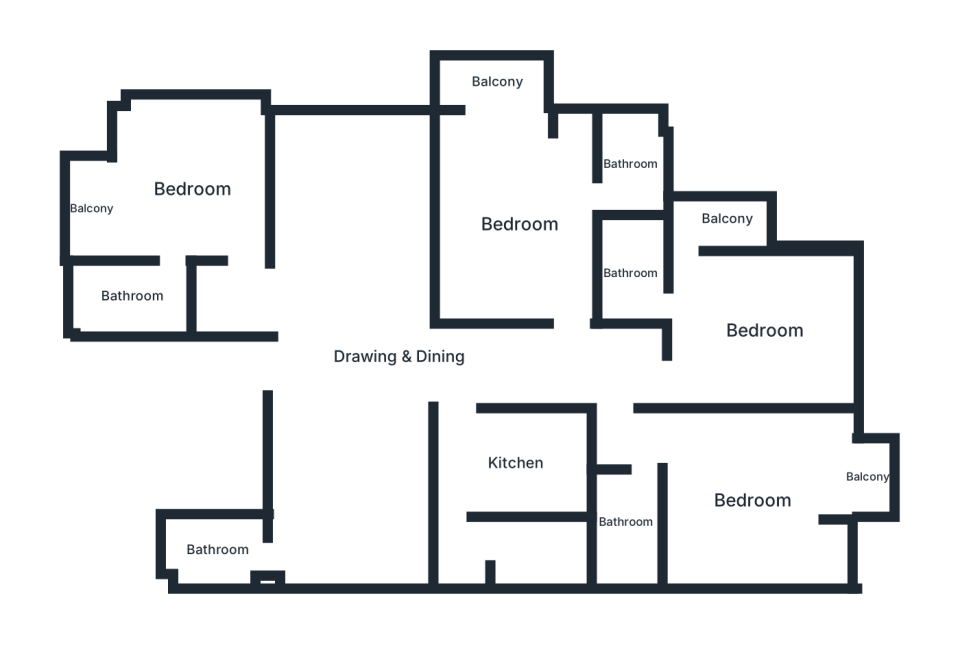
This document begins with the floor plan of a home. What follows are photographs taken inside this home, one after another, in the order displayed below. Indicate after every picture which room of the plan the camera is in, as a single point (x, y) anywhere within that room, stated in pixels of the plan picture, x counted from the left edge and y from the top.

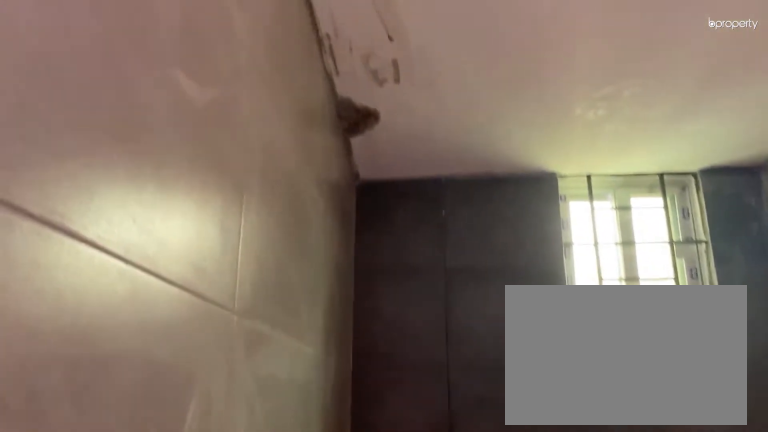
(631, 165)
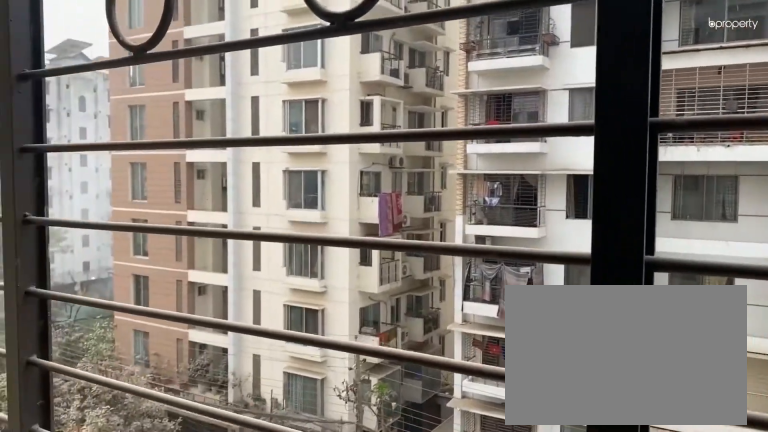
(498, 82)
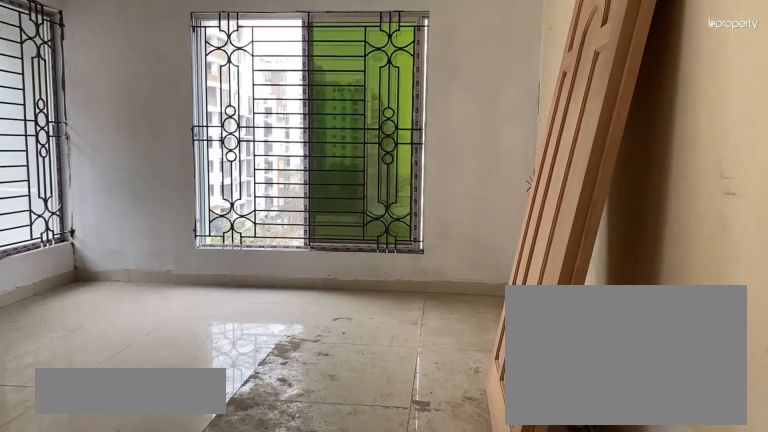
(763, 331)
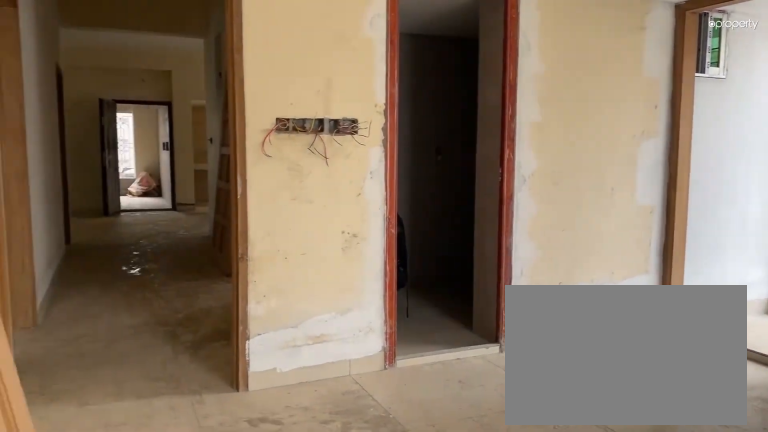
(763, 331)
